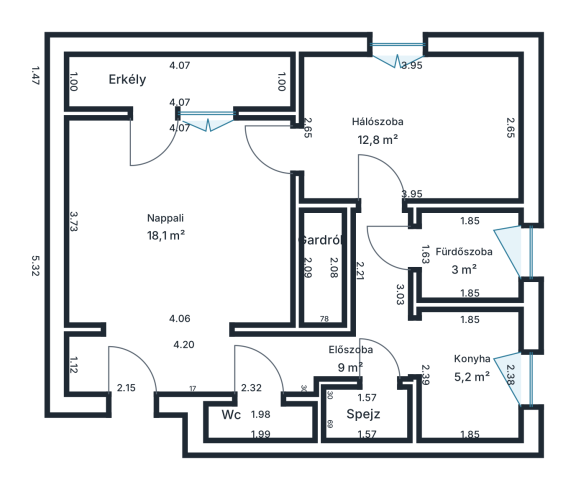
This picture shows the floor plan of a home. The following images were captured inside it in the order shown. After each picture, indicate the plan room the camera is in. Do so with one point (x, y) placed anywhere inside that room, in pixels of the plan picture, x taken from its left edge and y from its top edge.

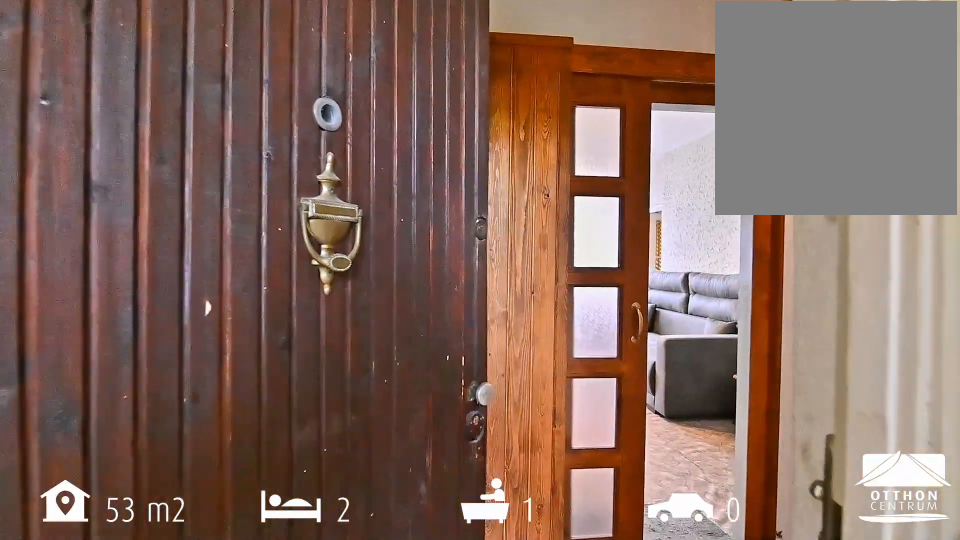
(203, 362)
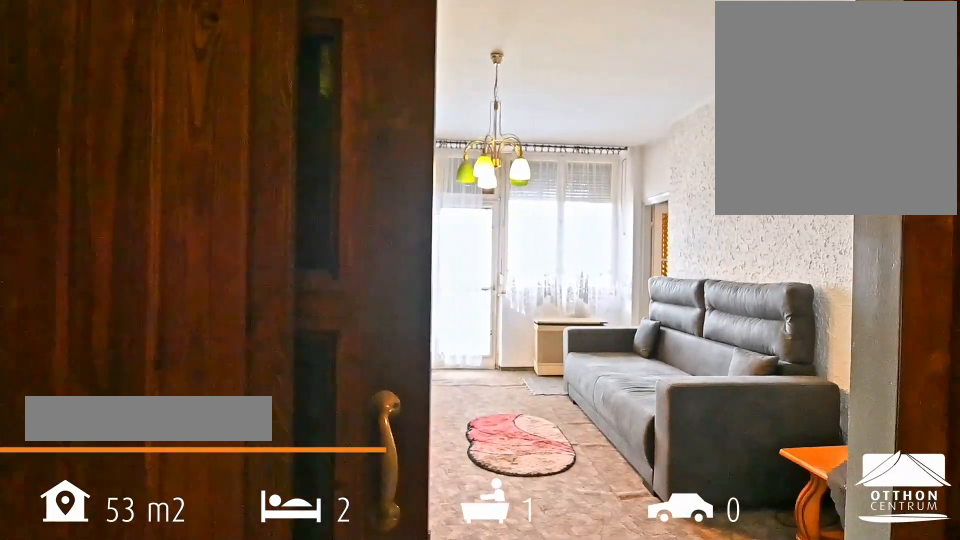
(174, 218)
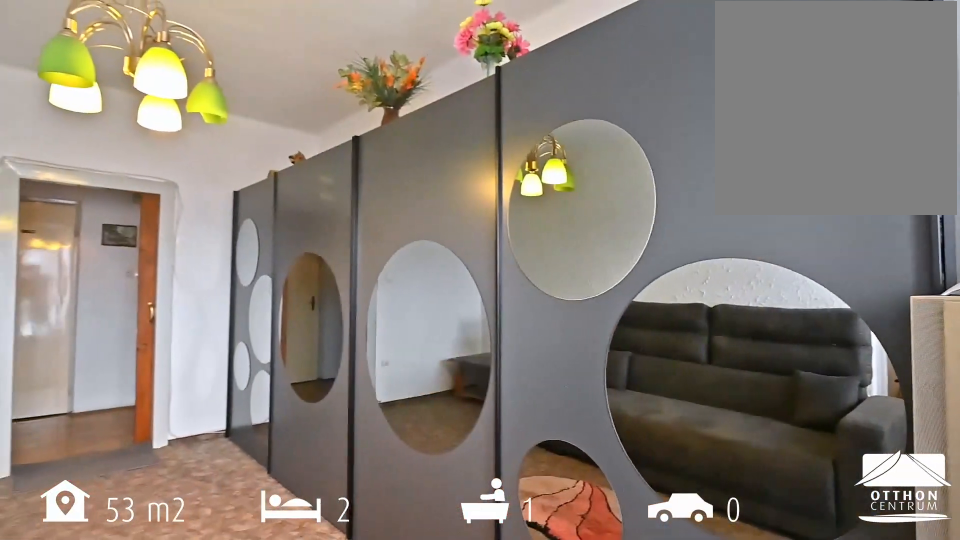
(174, 218)
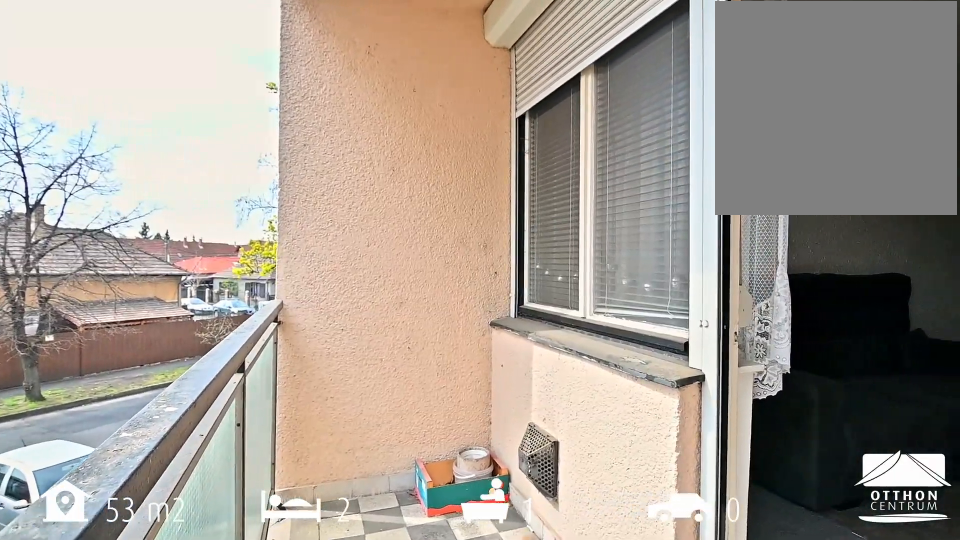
(182, 85)
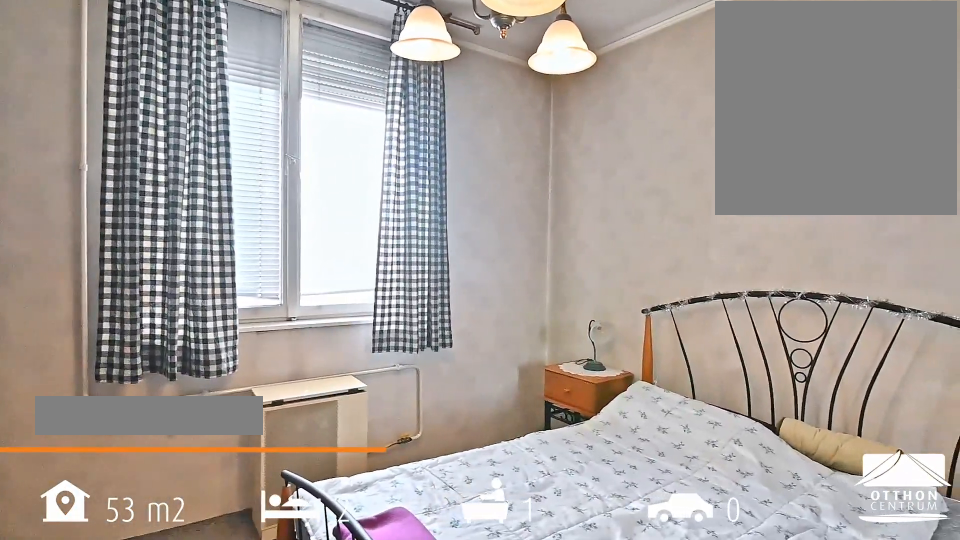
(410, 130)
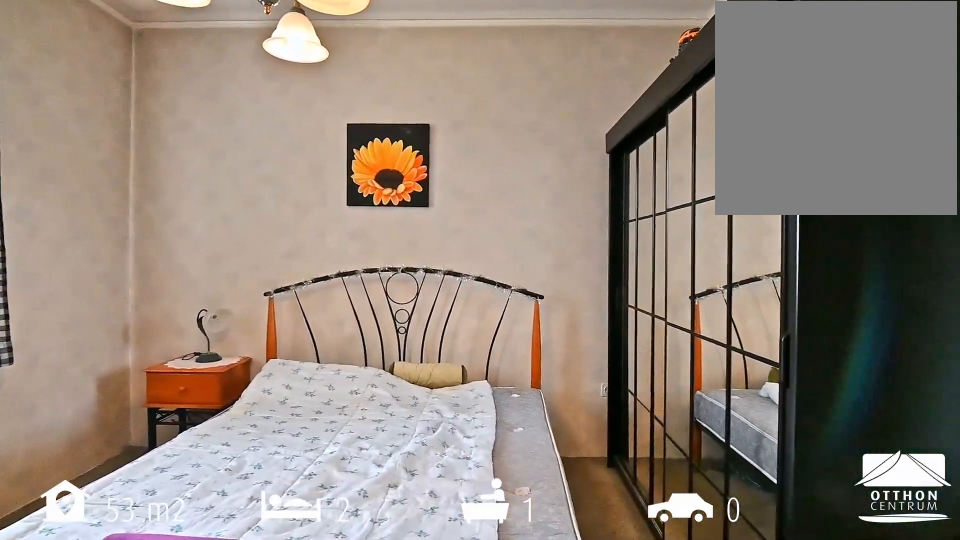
(410, 130)
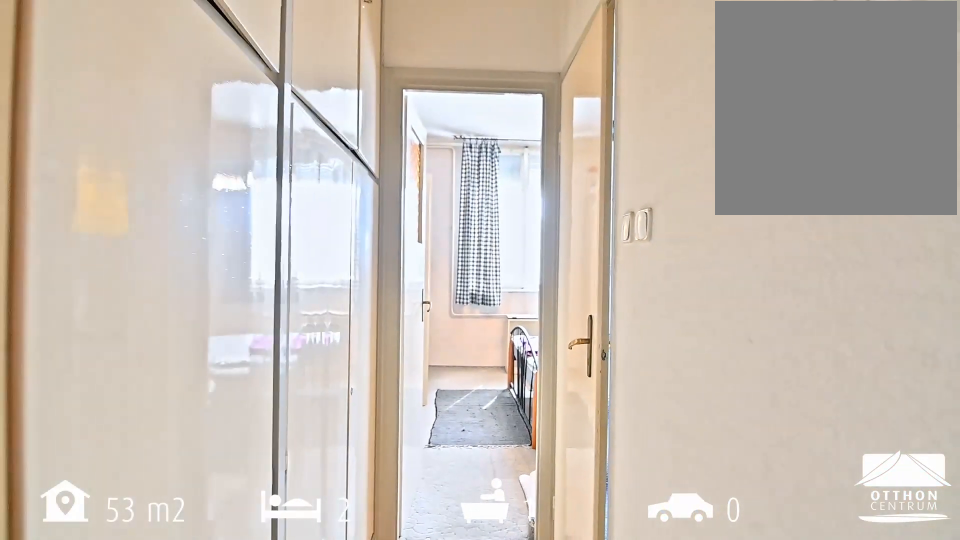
(381, 304)
